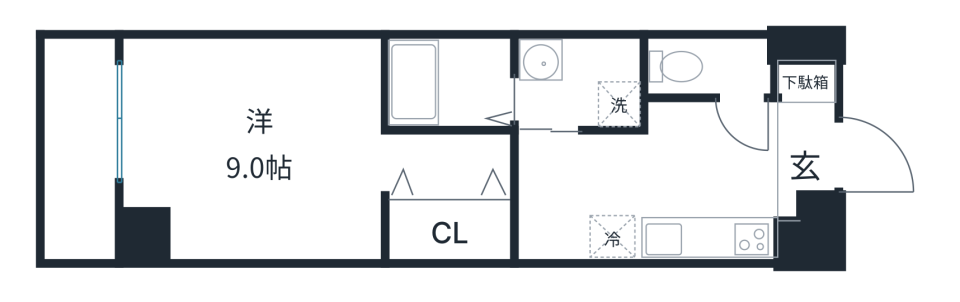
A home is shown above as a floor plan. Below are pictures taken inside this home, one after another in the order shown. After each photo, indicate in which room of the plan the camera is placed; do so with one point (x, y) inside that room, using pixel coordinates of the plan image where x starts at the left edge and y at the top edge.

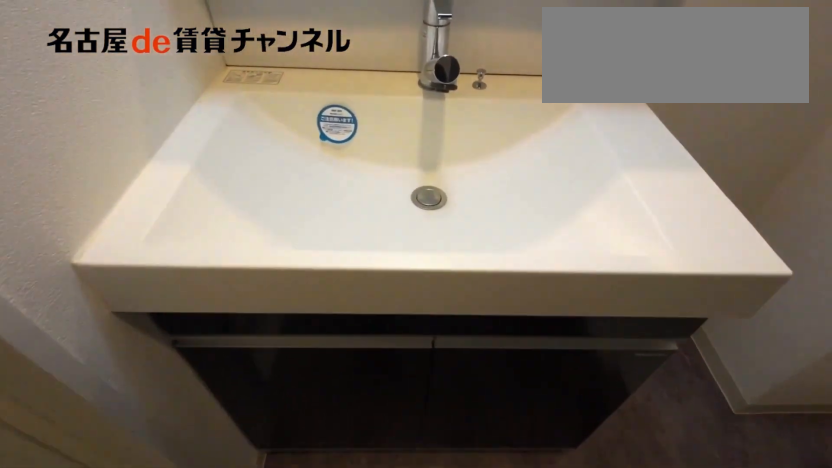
(581, 82)
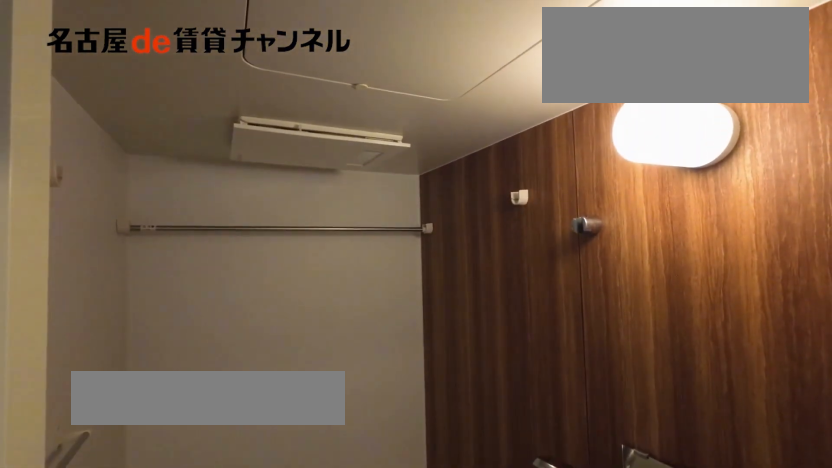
(449, 82)
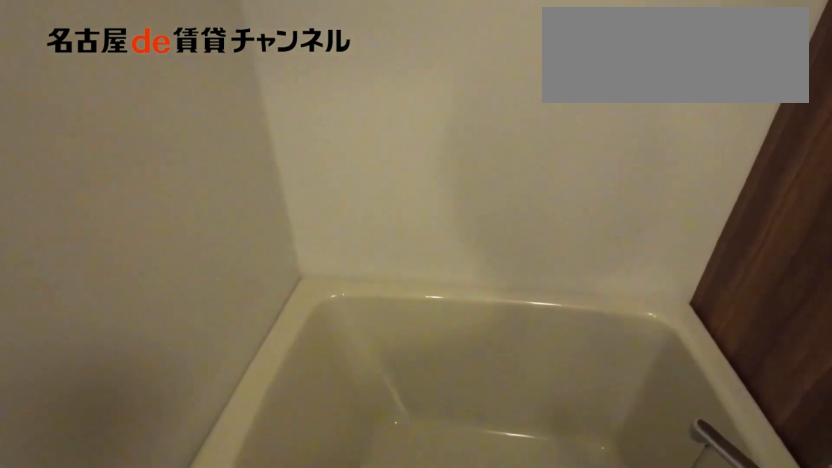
(449, 82)
